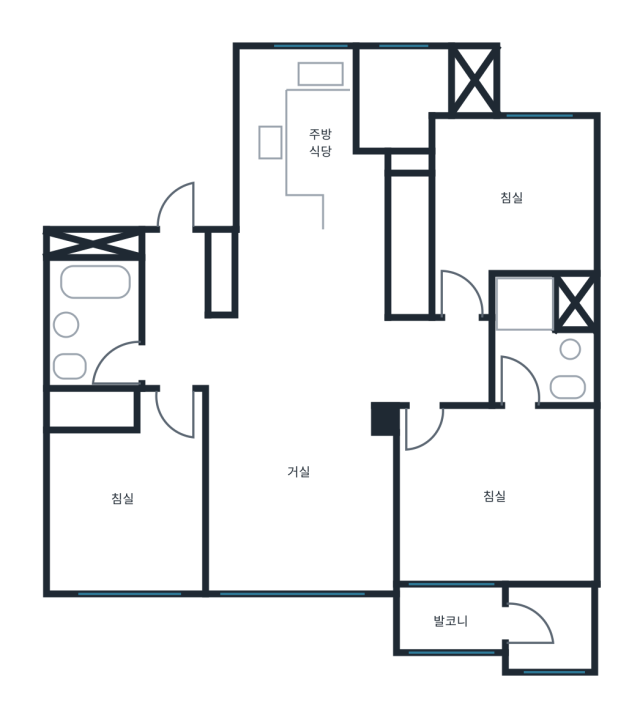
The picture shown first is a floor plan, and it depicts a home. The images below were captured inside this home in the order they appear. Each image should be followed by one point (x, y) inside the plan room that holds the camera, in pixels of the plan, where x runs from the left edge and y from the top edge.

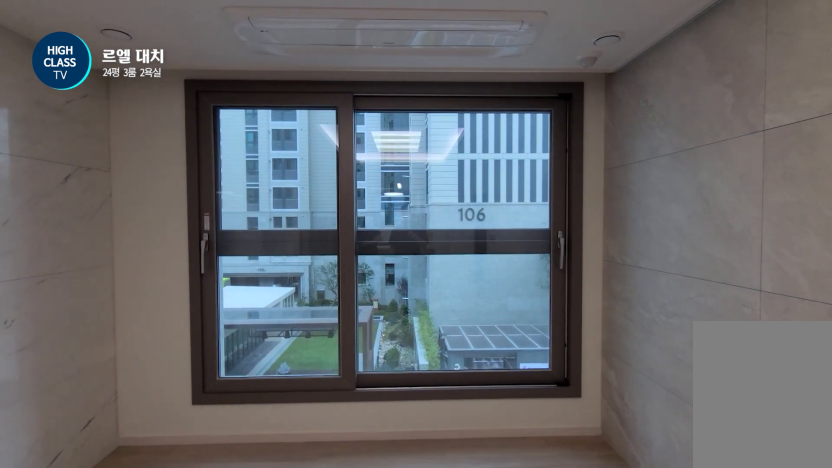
(299, 454)
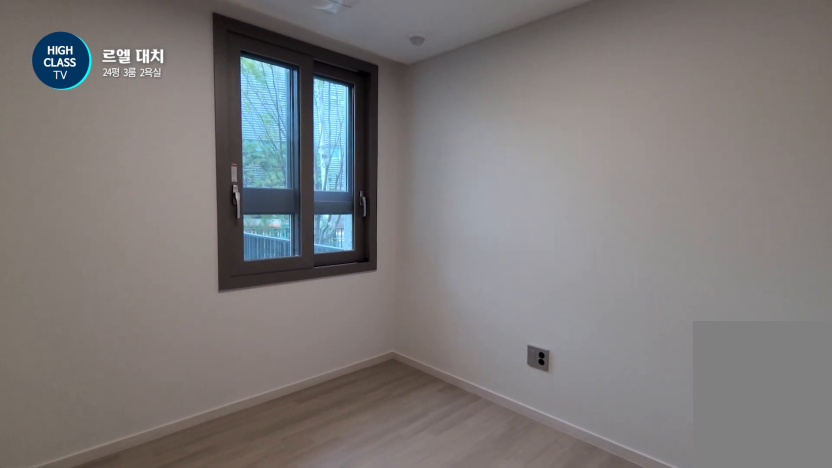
(506, 204)
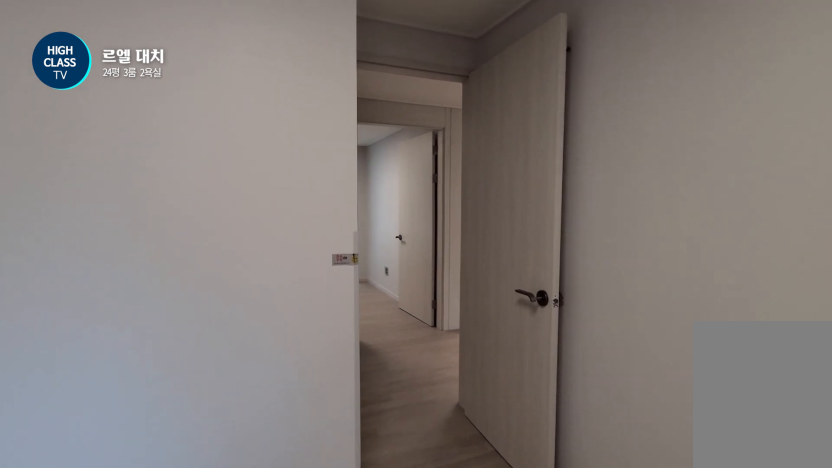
(506, 204)
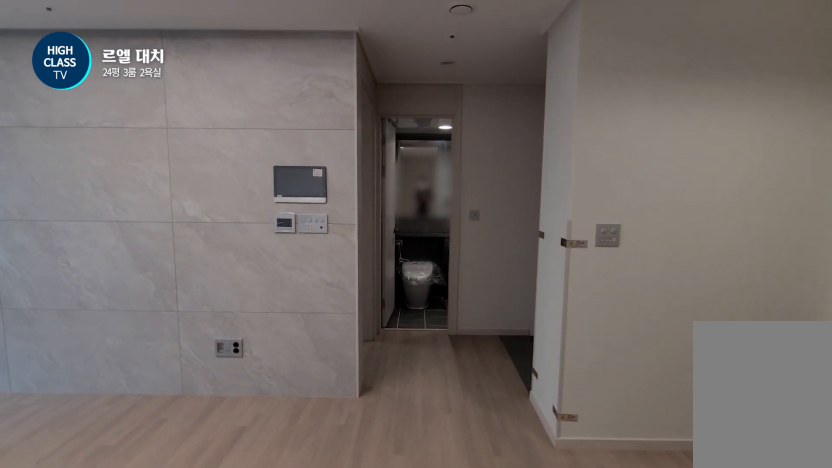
(299, 454)
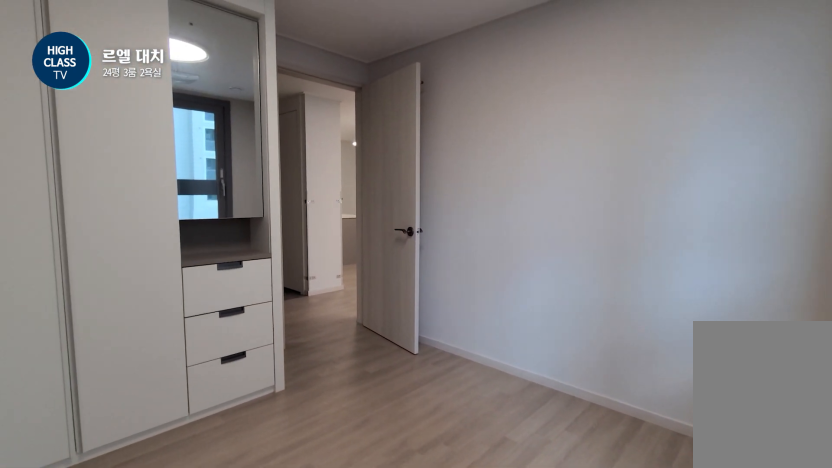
(127, 490)
